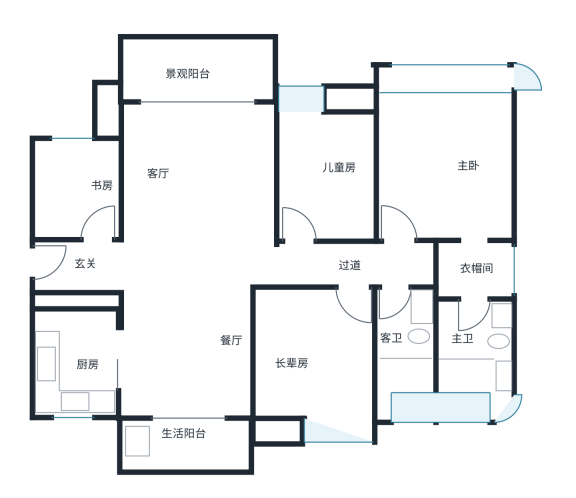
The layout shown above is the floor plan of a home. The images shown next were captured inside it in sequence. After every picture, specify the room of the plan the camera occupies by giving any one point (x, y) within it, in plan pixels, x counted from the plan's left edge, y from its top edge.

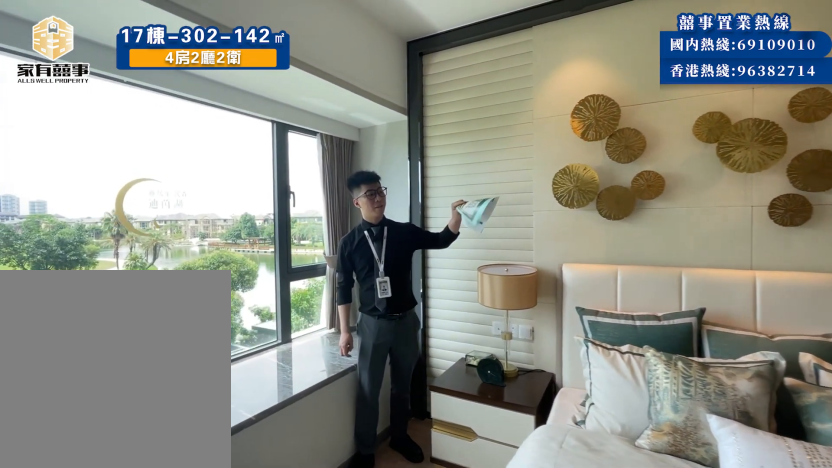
(430, 162)
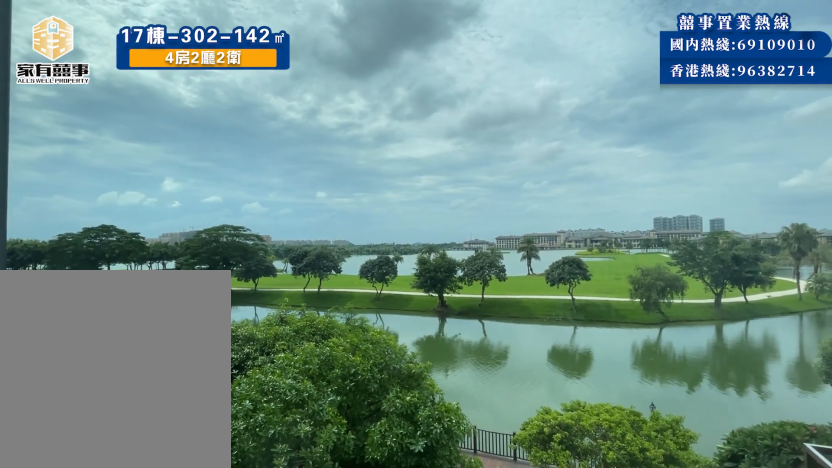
(429, 161)
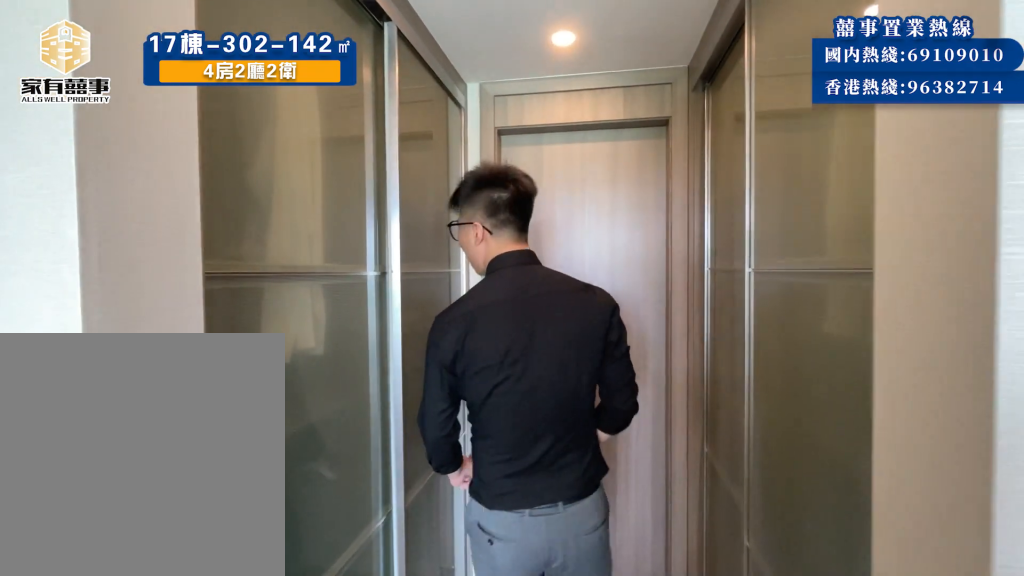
(461, 265)
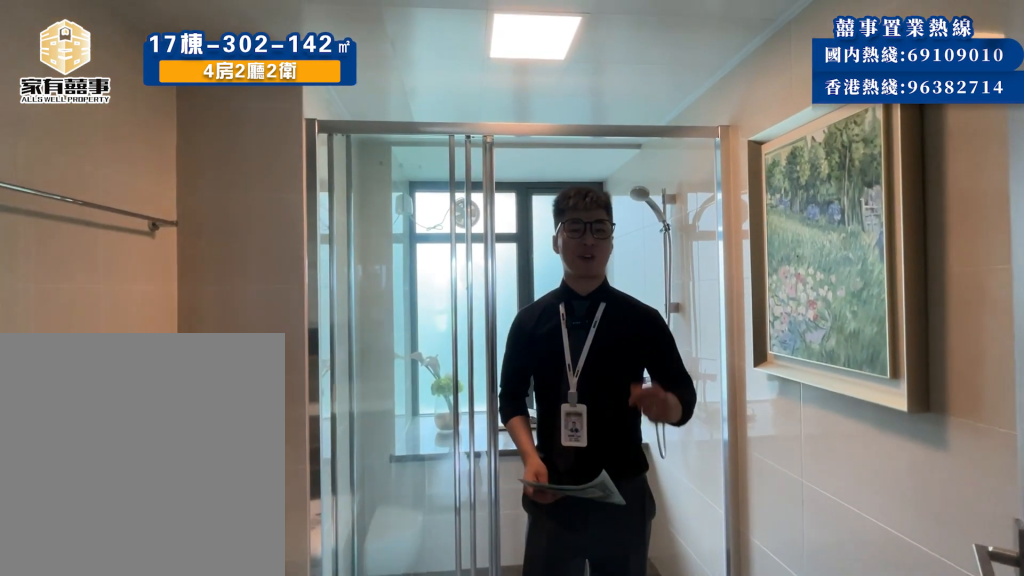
(472, 371)
